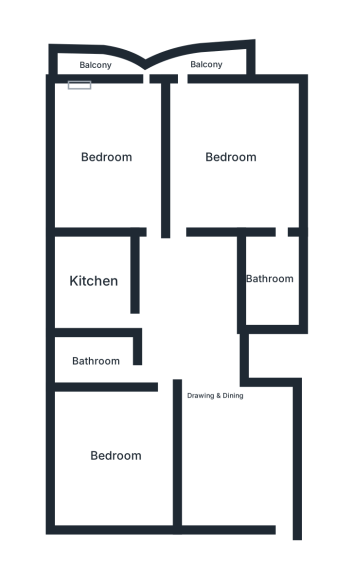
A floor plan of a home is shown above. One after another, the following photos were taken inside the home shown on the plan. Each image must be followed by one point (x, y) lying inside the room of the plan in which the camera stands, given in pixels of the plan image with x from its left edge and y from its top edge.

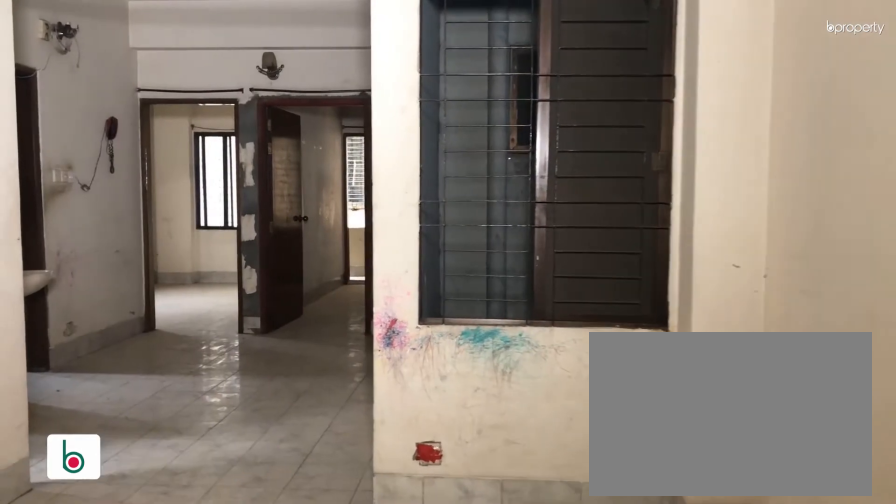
(217, 396)
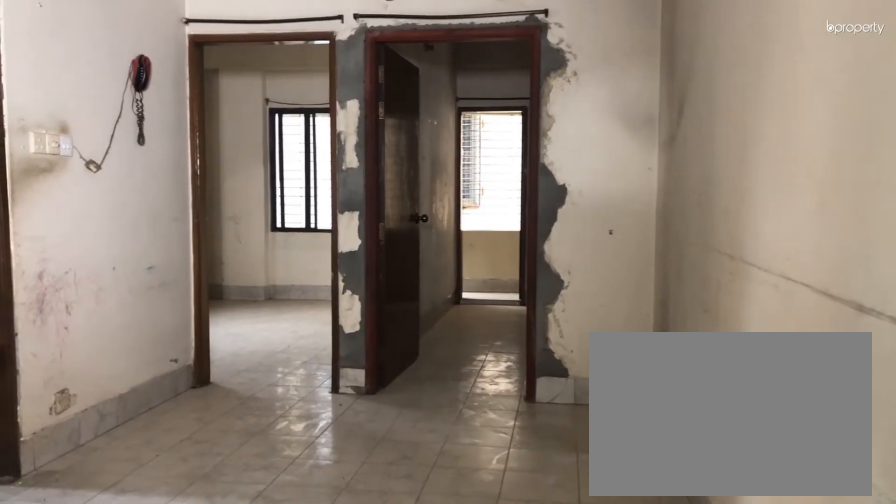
(217, 395)
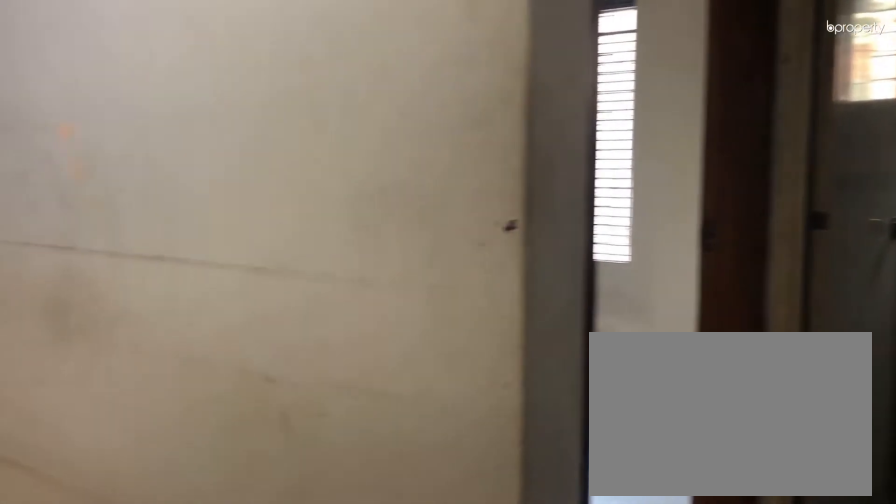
(217, 395)
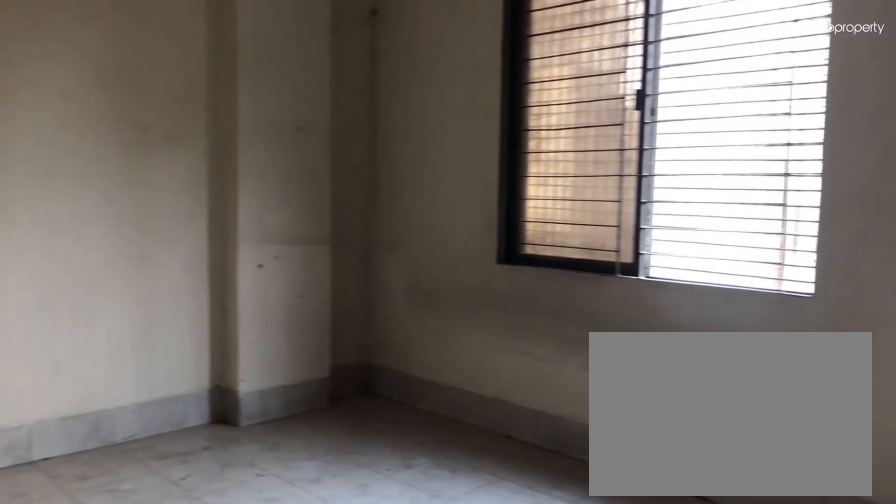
(116, 456)
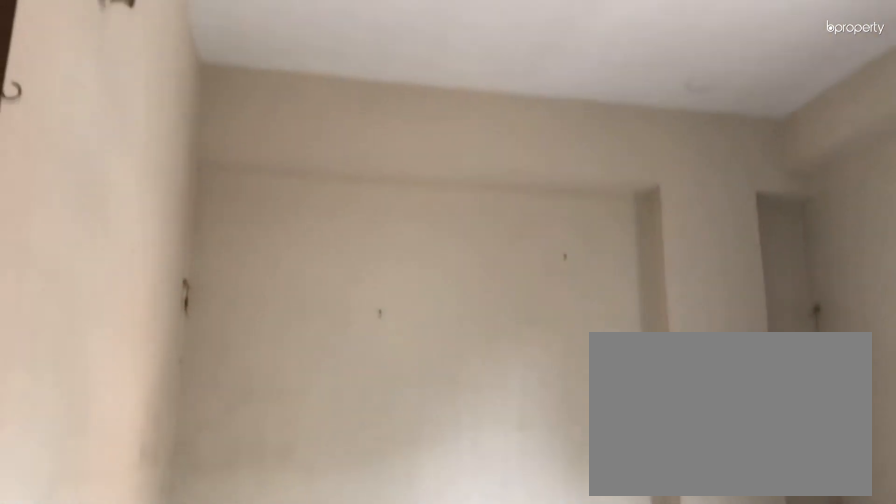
(116, 456)
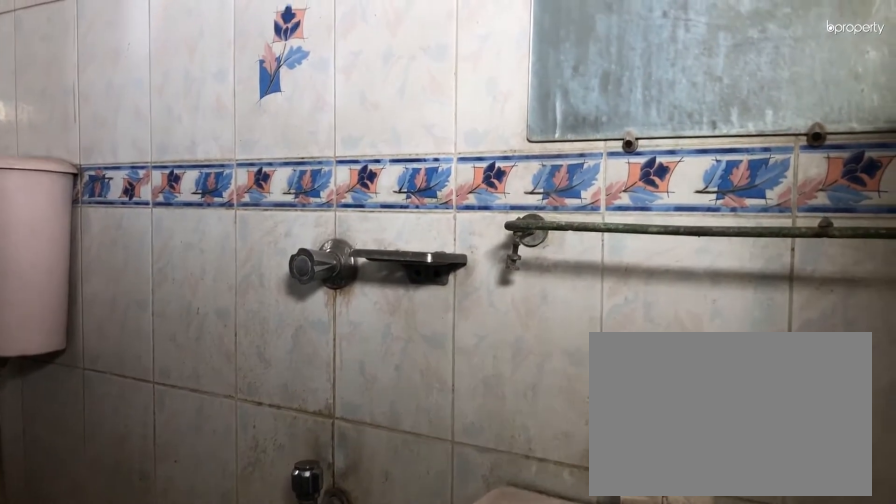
(96, 359)
